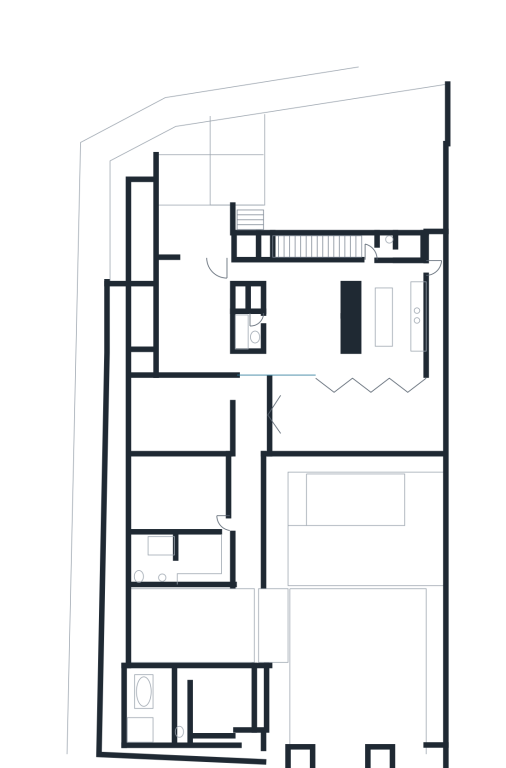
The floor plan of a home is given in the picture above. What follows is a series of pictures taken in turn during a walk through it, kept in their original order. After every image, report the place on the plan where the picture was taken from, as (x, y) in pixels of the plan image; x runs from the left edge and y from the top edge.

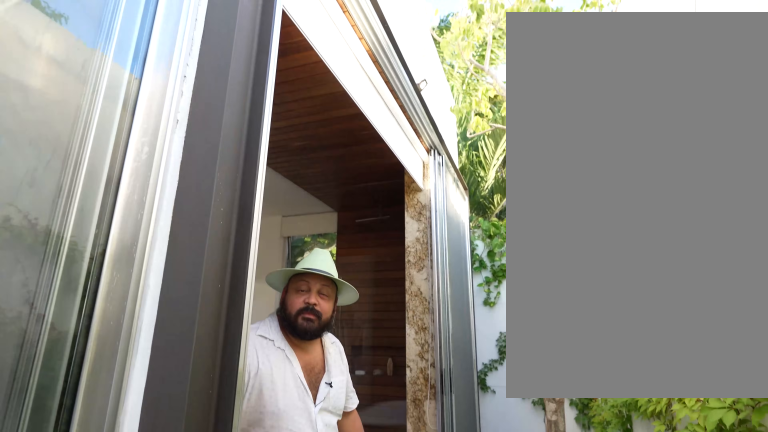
(111, 653)
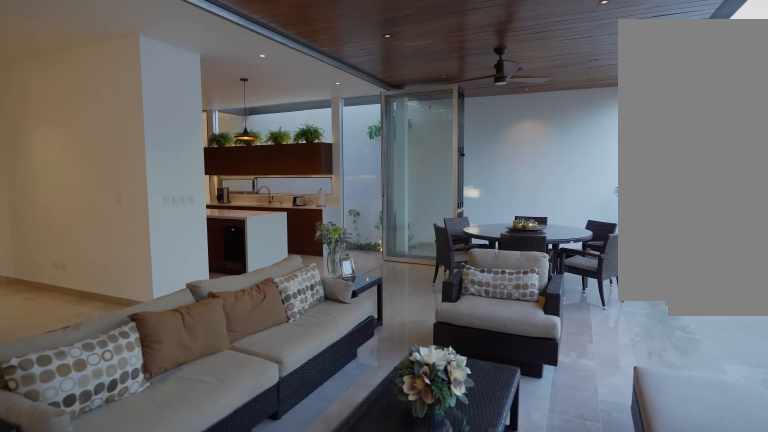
(254, 409)
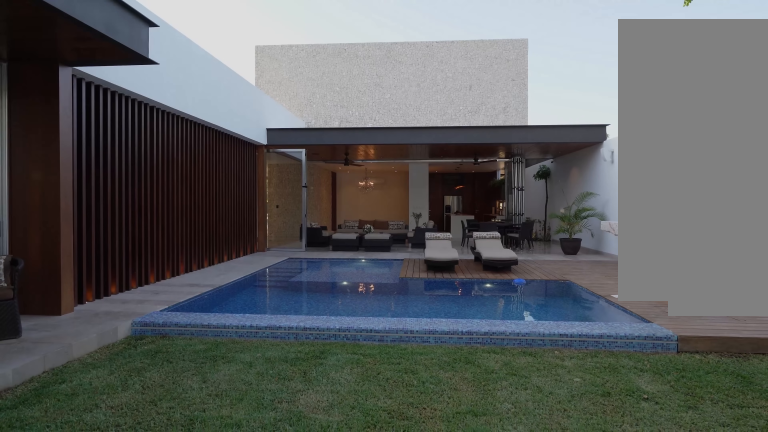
(343, 653)
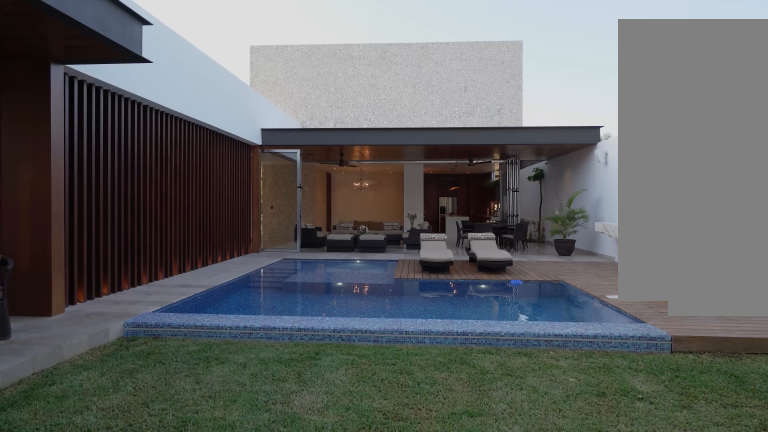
(350, 658)
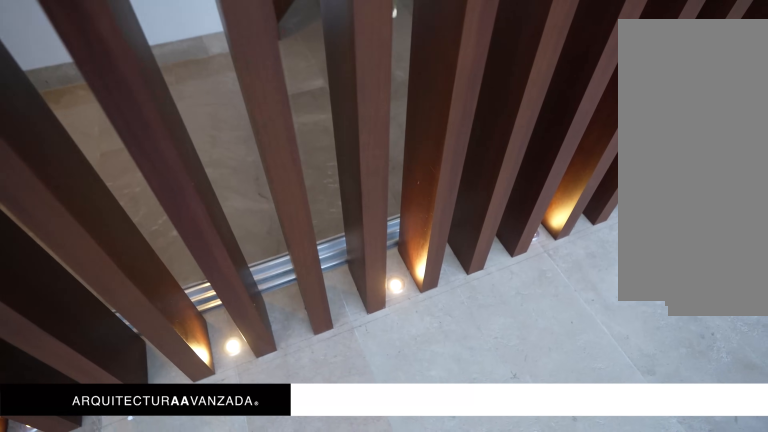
(276, 564)
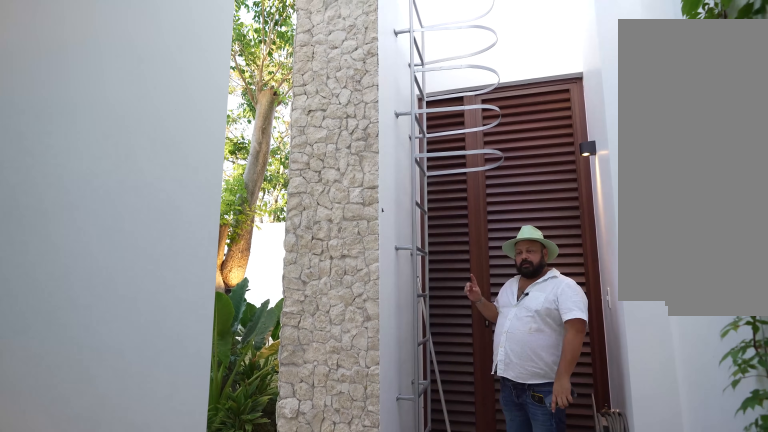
(267, 757)
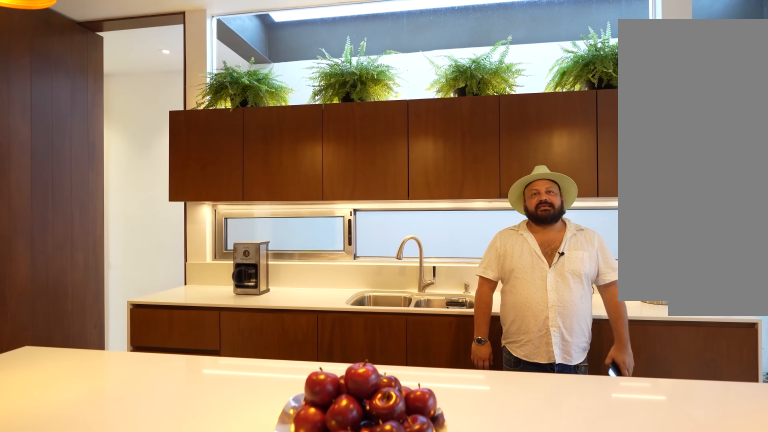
(366, 312)
